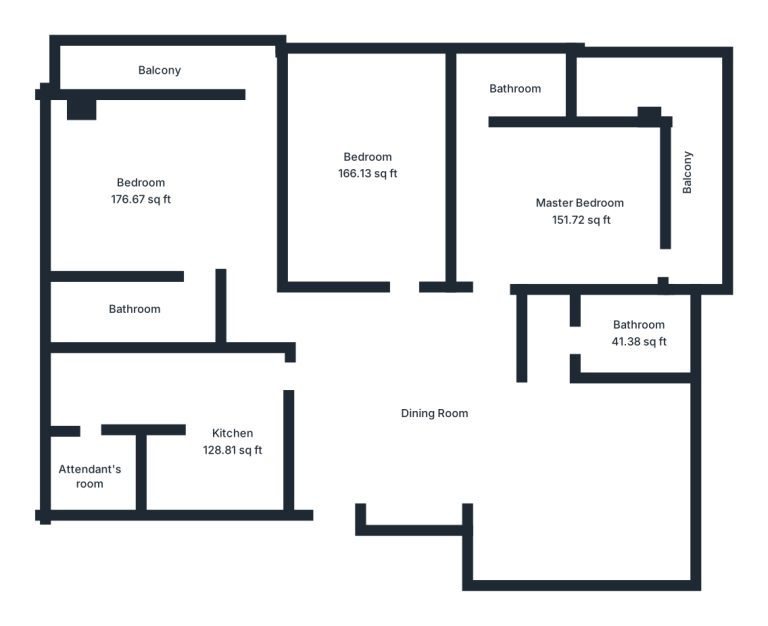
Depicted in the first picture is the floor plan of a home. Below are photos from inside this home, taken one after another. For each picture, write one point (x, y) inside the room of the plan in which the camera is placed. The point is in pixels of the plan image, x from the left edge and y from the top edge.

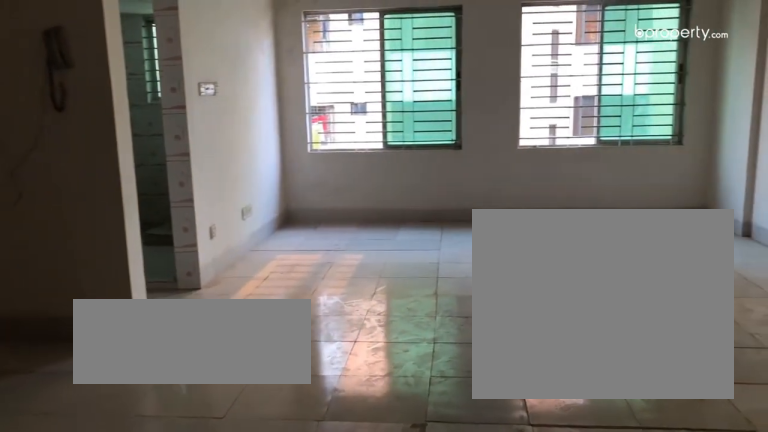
(426, 412)
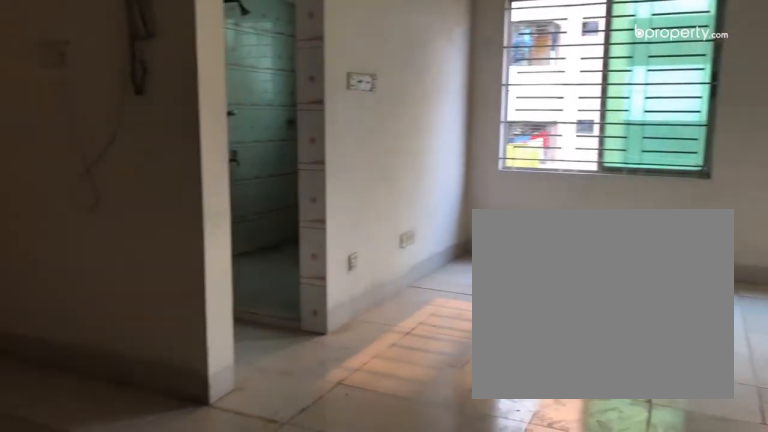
(426, 412)
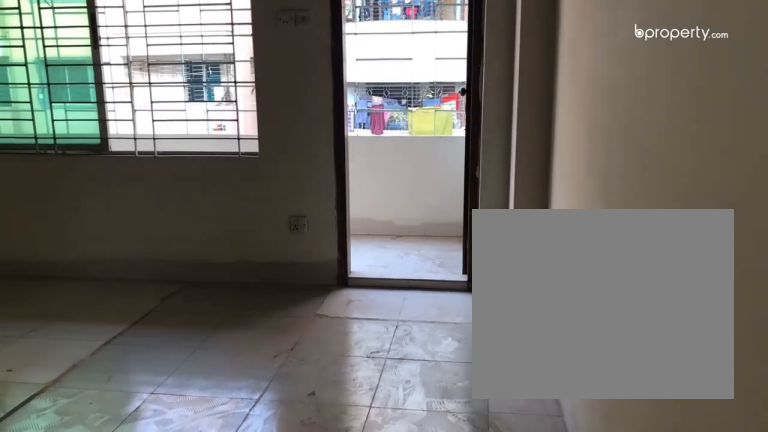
(577, 211)
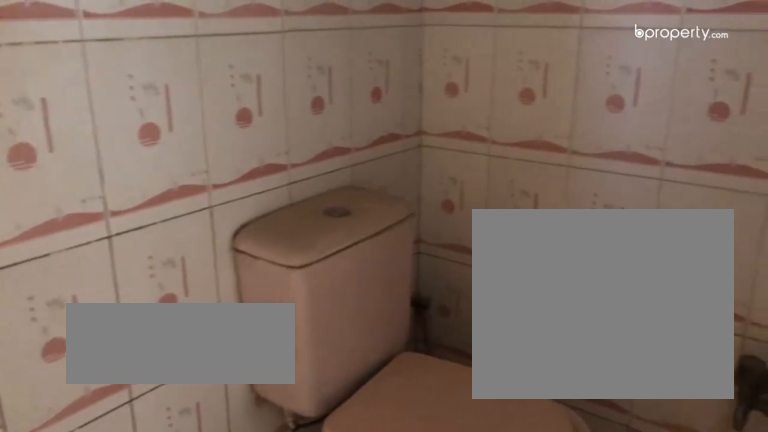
(518, 88)
